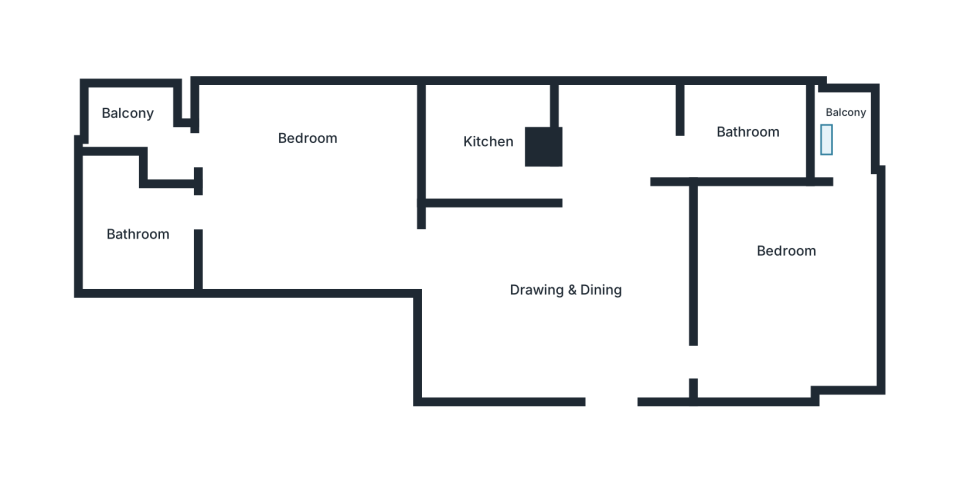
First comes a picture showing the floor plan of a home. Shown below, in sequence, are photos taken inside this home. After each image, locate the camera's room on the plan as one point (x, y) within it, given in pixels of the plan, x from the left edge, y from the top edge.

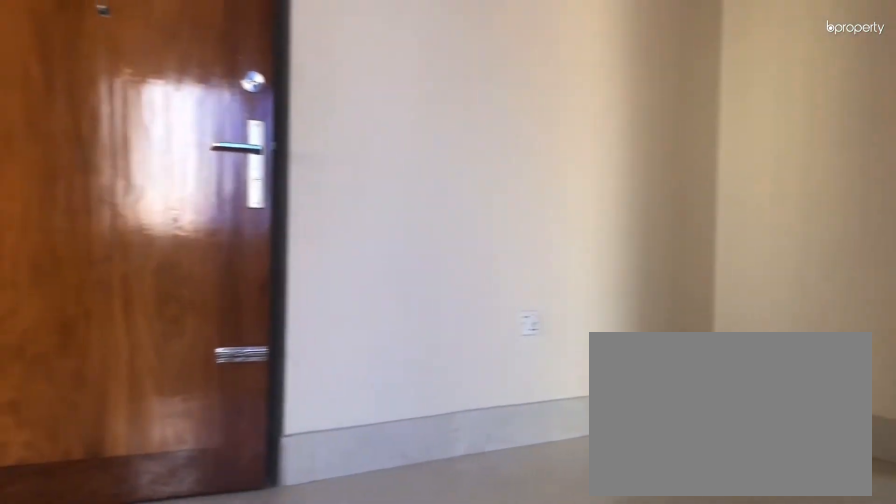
(563, 292)
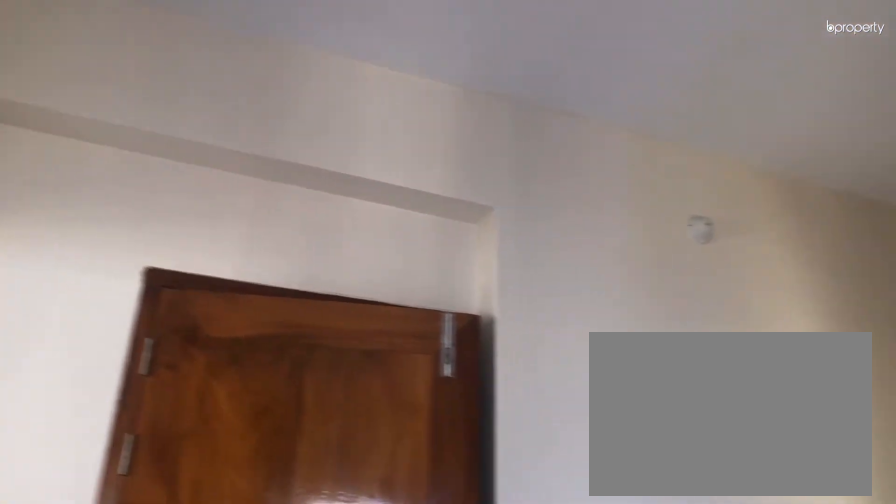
(563, 292)
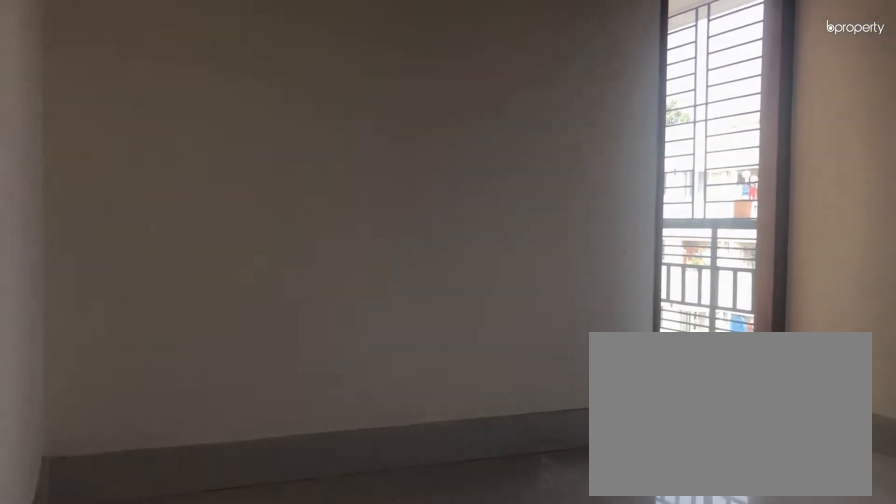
(788, 293)
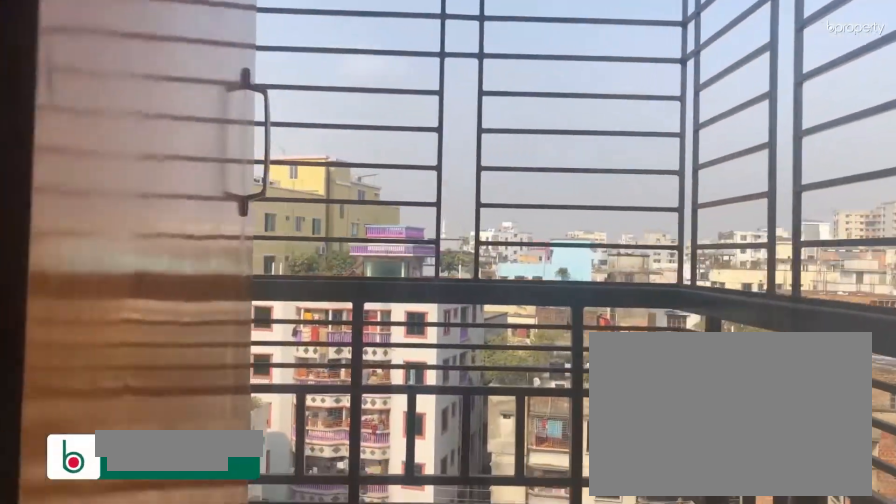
(848, 124)
